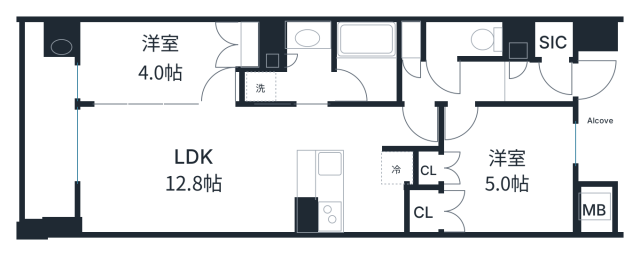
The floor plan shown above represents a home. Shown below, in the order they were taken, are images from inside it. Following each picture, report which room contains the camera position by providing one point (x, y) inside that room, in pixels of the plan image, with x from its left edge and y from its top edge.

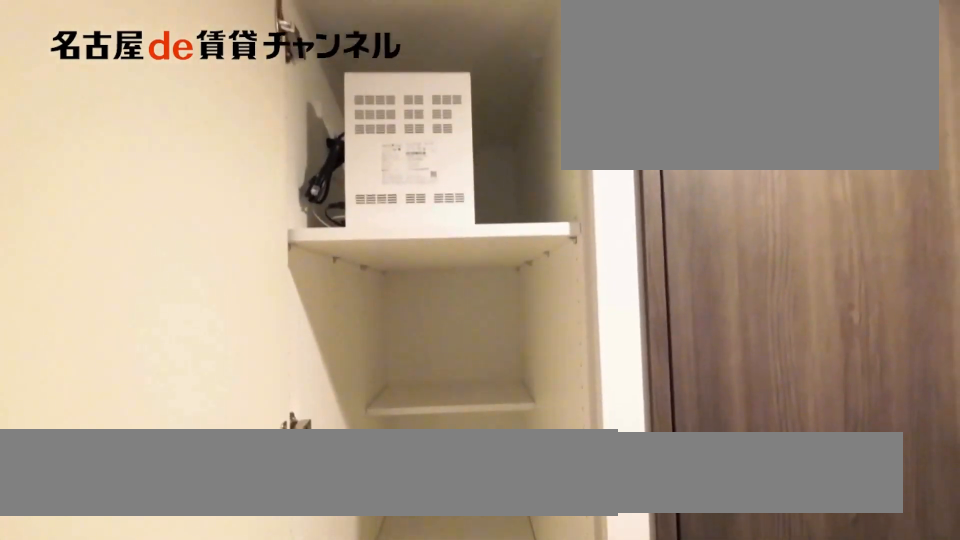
(411, 41)
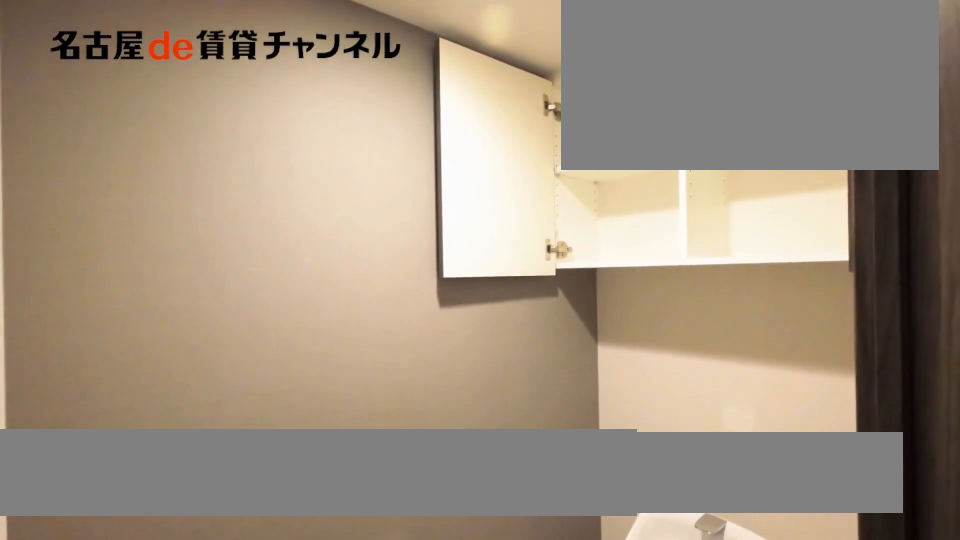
(463, 41)
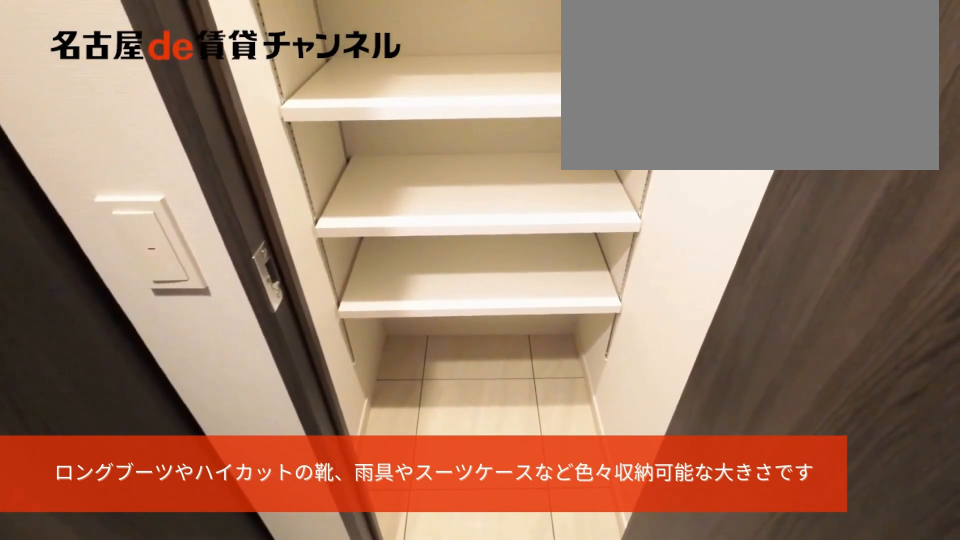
(554, 41)
